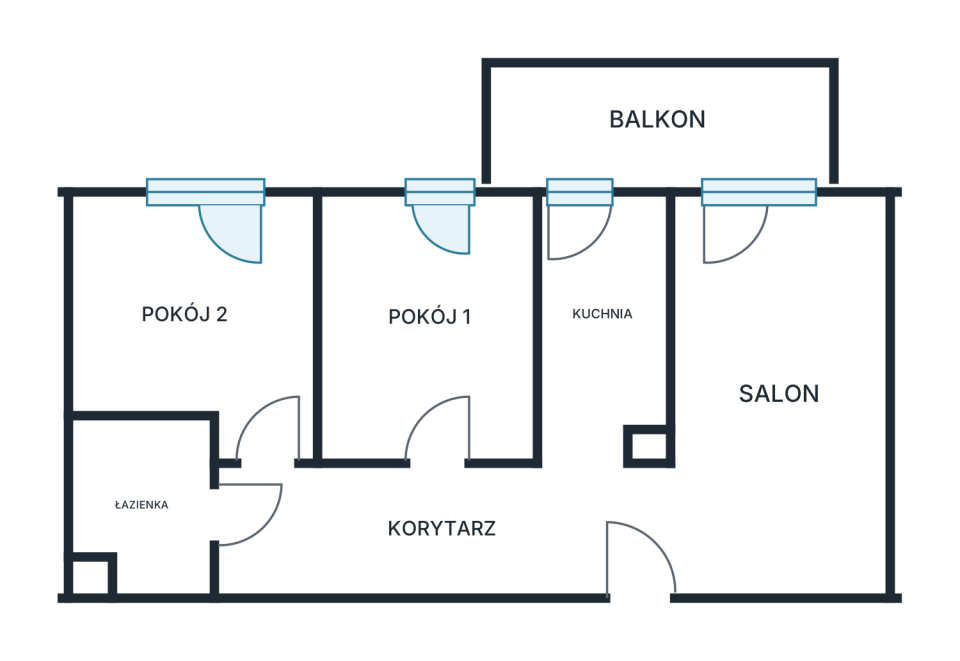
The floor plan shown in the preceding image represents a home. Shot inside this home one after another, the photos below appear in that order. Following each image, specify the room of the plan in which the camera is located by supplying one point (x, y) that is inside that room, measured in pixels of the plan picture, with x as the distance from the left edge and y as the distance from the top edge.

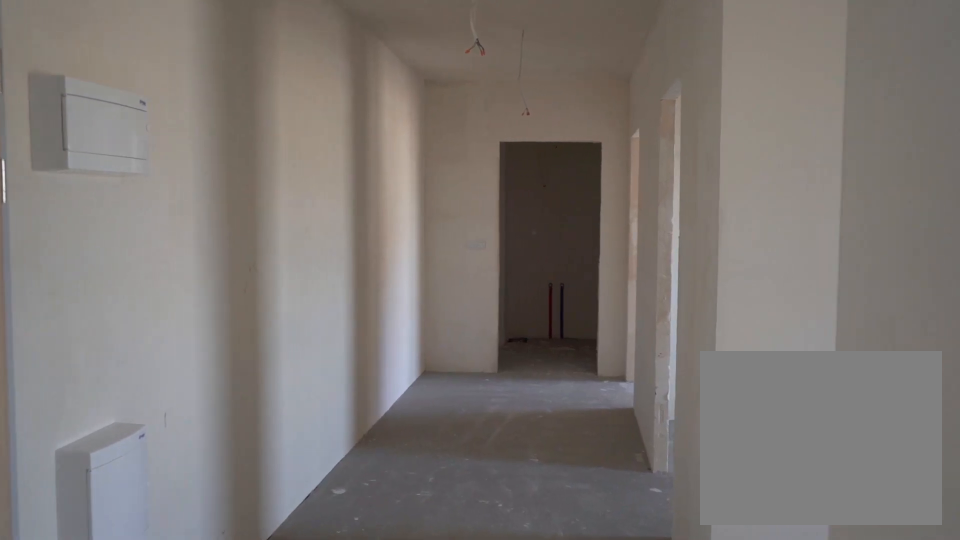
(448, 530)
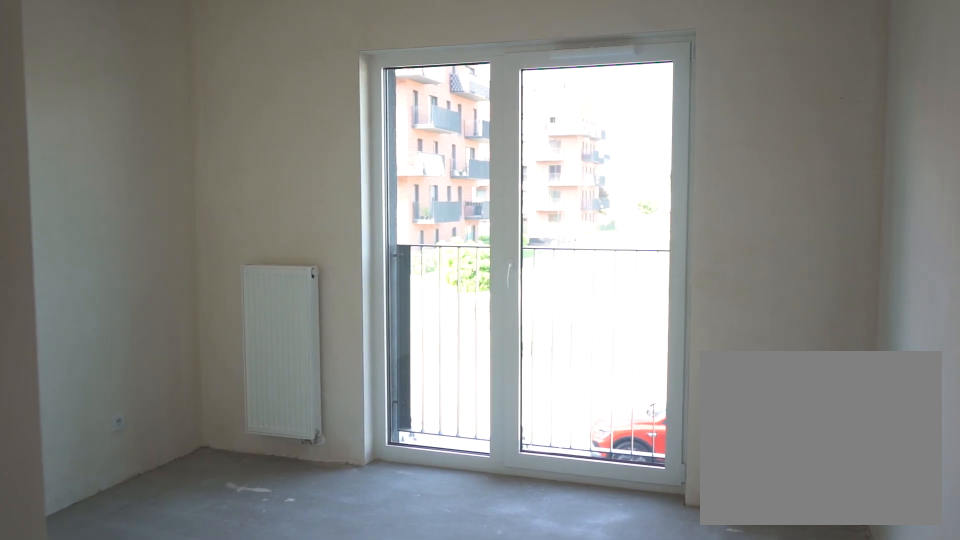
(200, 320)
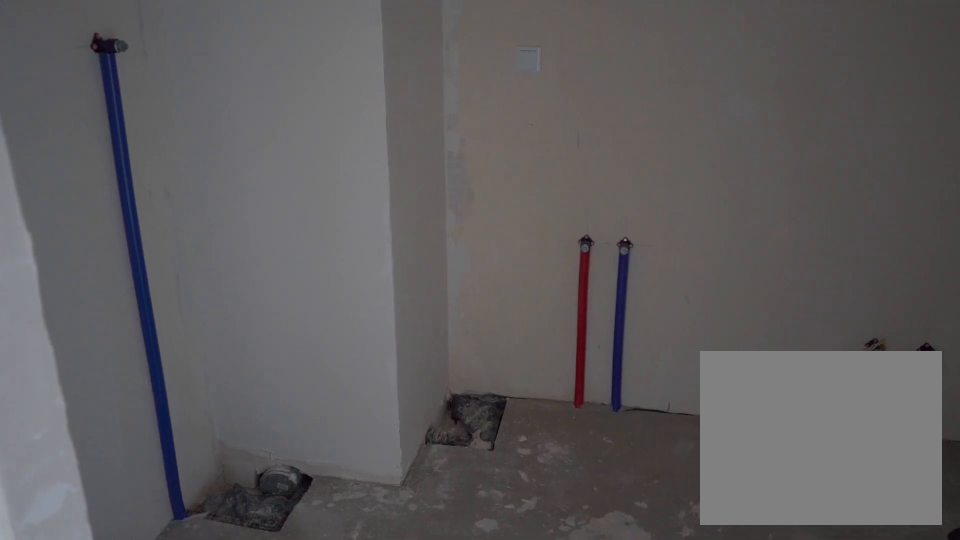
(148, 501)
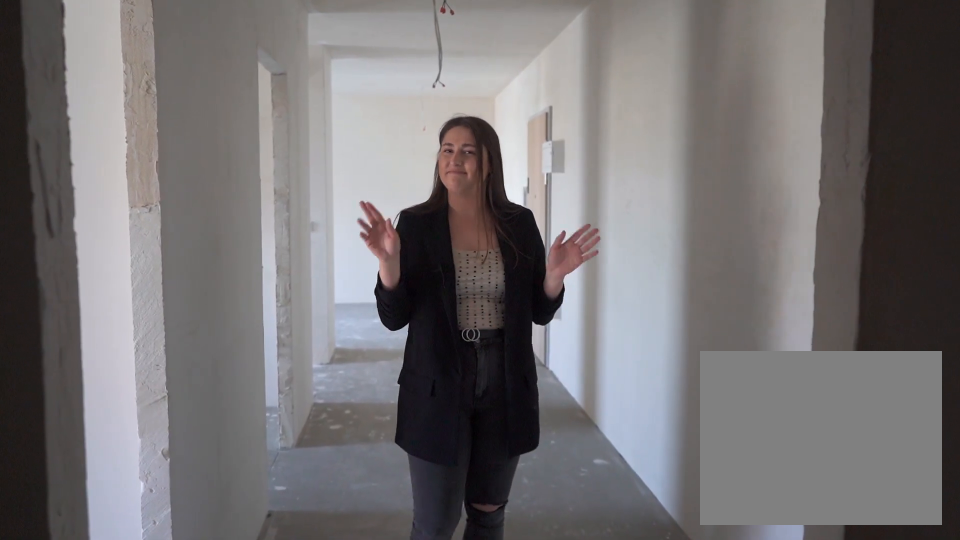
(148, 502)
